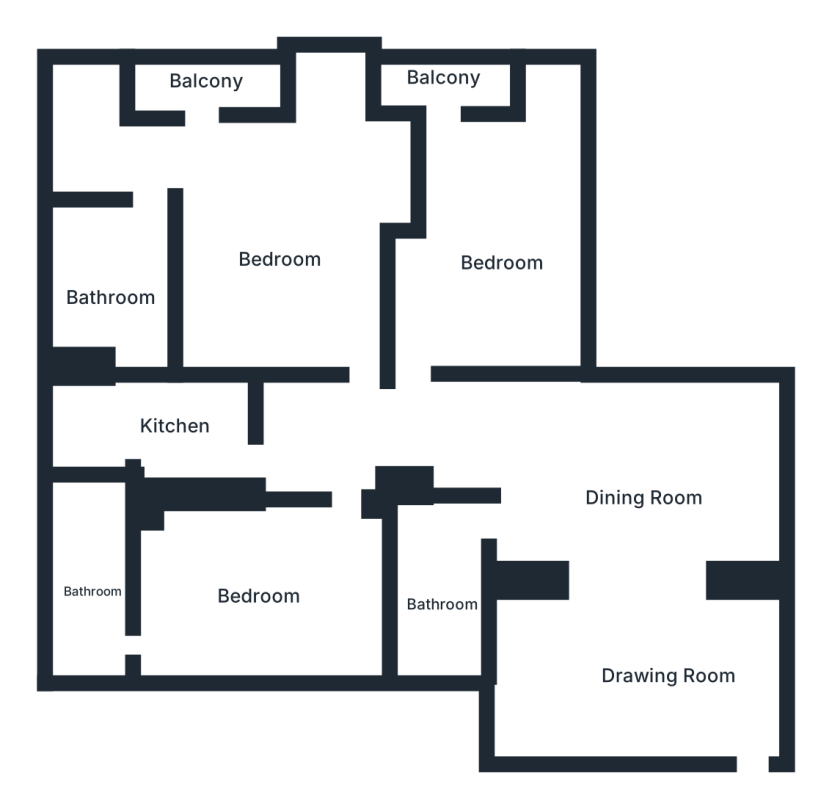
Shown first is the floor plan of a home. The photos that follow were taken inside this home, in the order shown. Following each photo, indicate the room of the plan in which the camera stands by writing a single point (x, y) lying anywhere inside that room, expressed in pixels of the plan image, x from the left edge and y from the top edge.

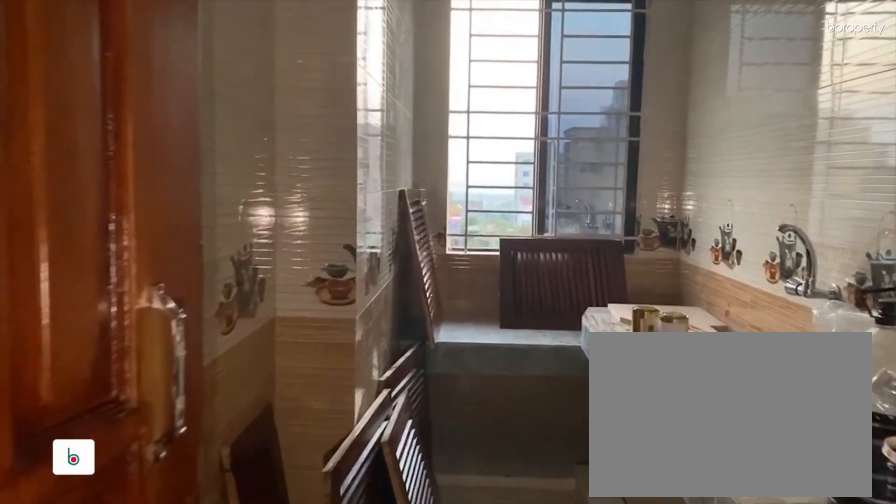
(172, 424)
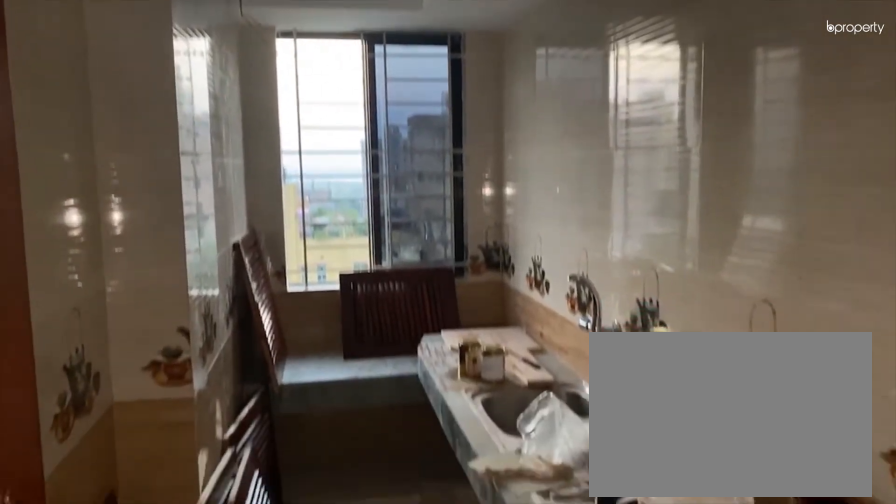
(172, 424)
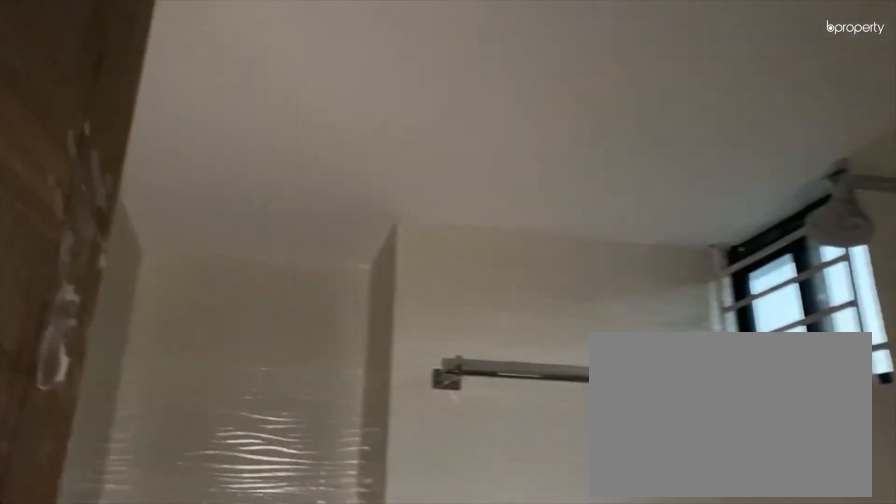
(111, 298)
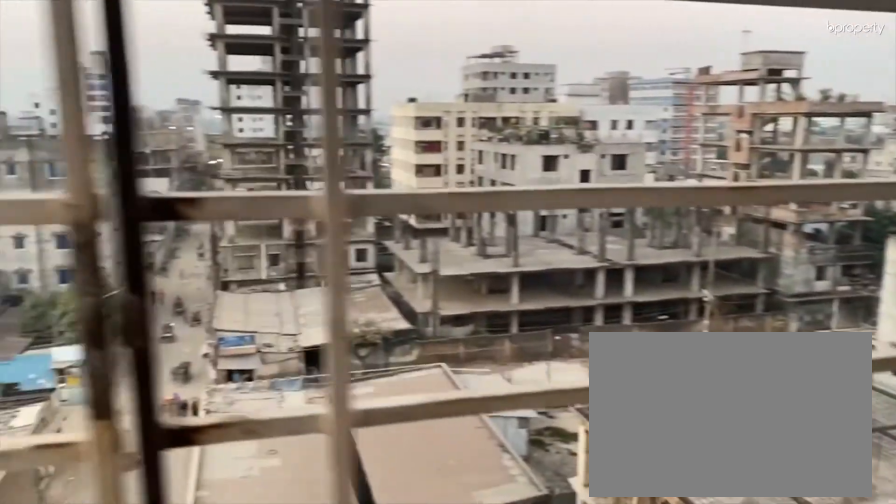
(207, 87)
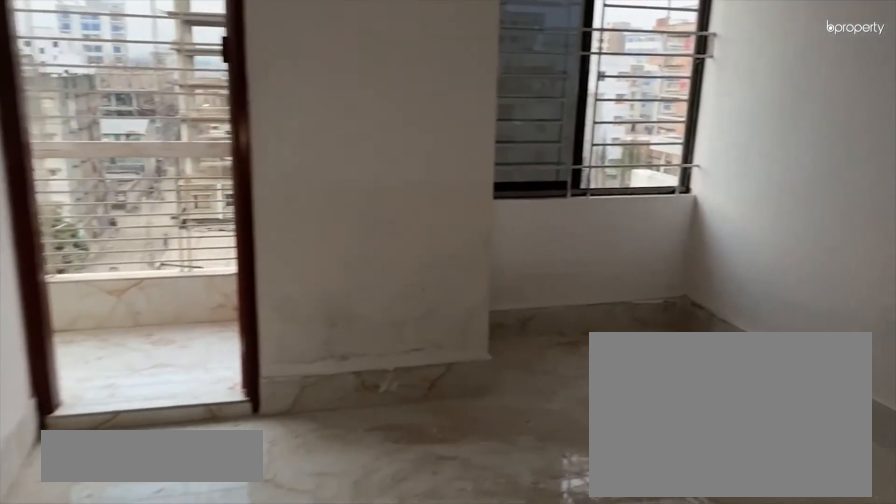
(508, 269)
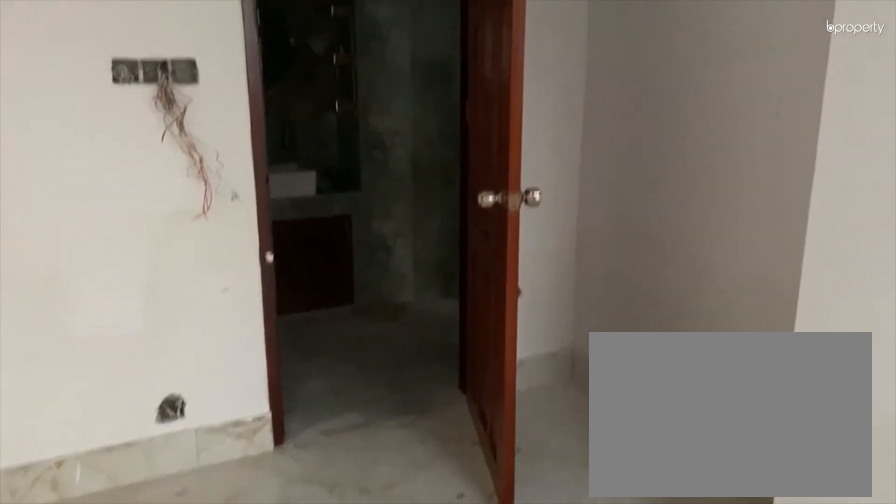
(508, 269)
